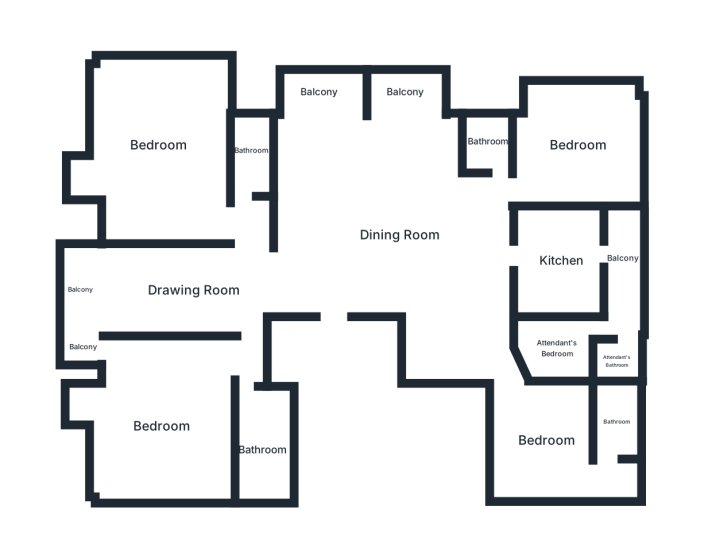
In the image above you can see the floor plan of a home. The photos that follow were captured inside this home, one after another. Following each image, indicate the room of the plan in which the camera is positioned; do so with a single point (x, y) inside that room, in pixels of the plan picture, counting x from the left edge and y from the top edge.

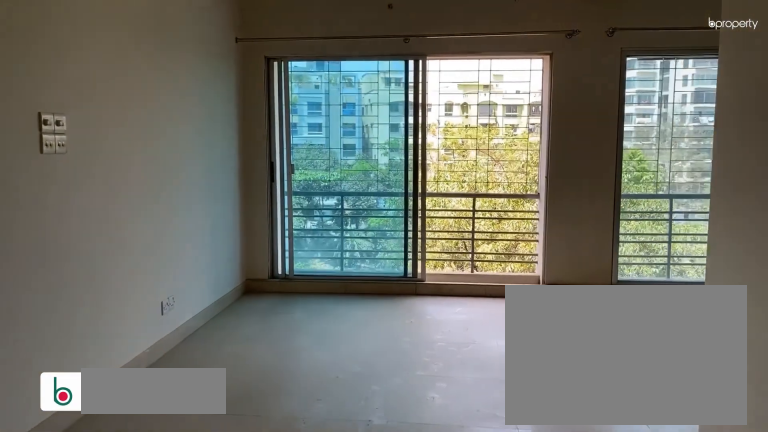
(400, 234)
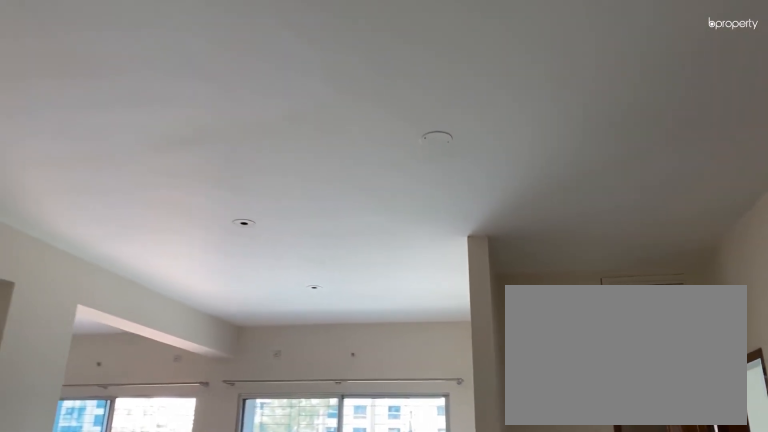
(400, 234)
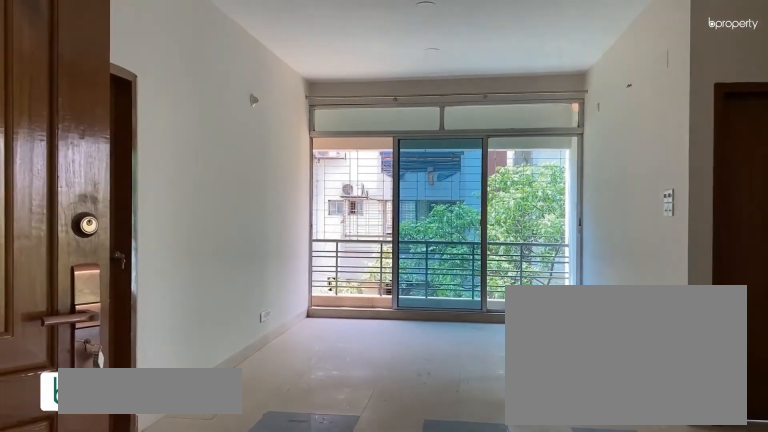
(191, 289)
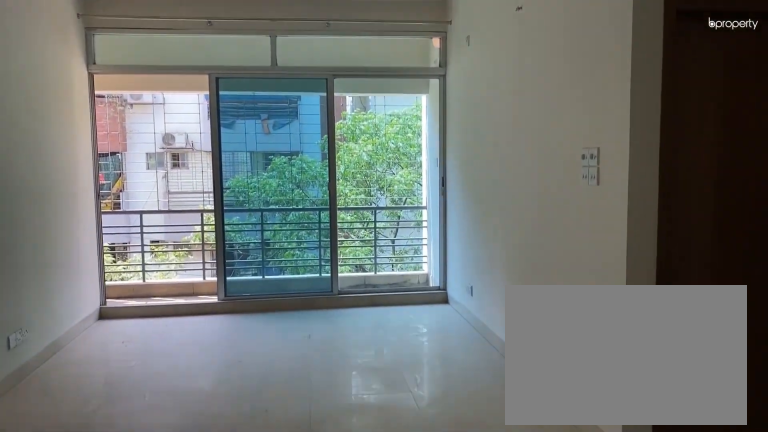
(191, 289)
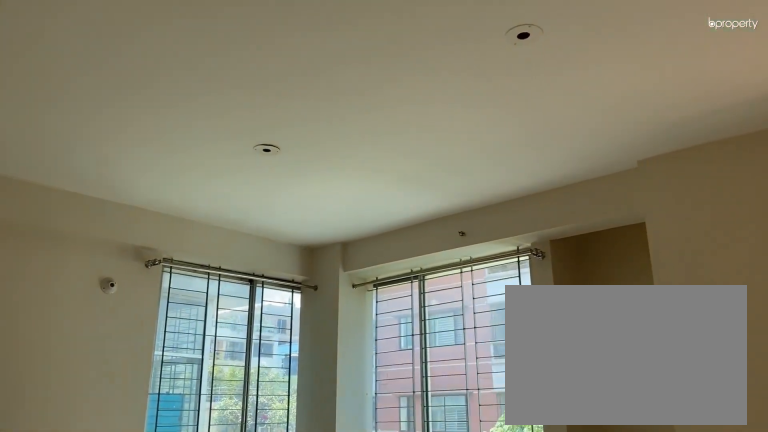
(161, 423)
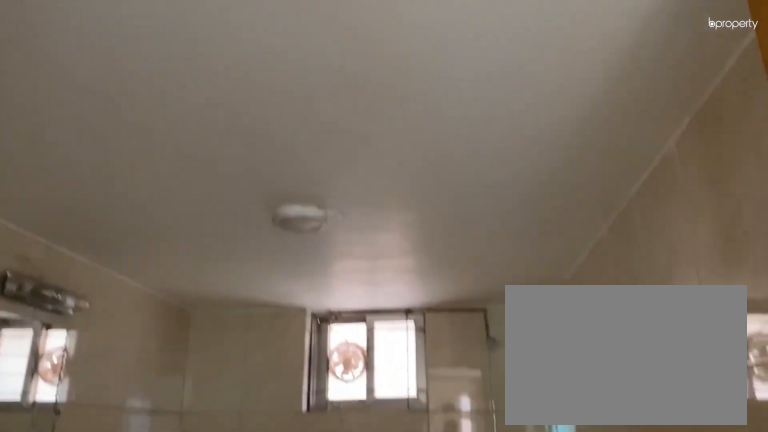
(262, 450)
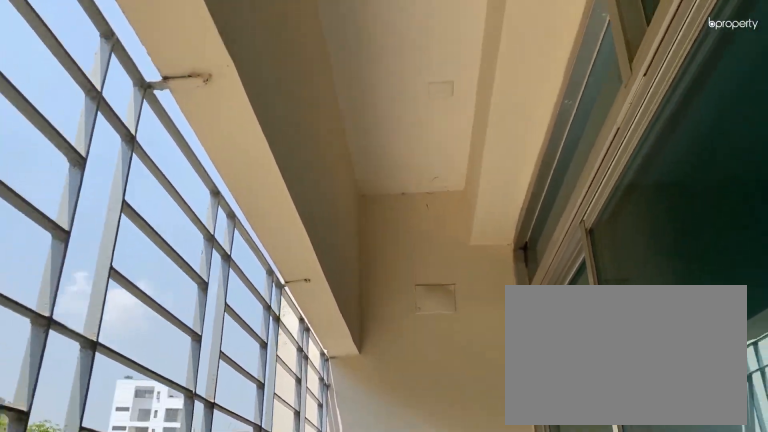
(83, 346)
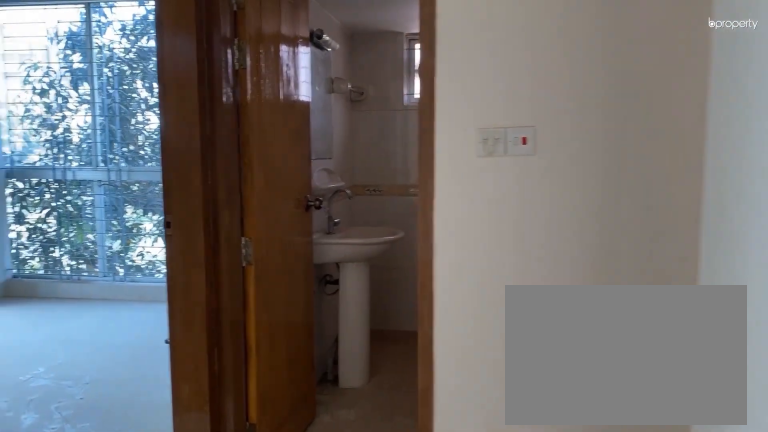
(229, 253)
